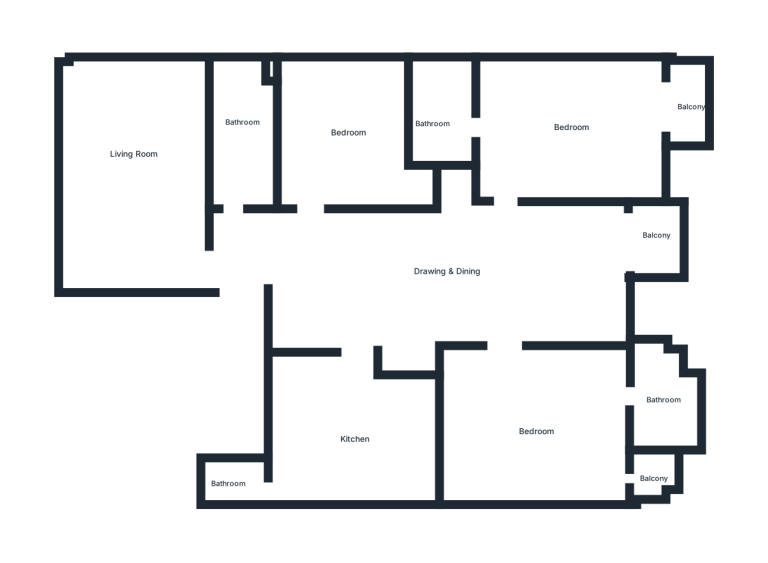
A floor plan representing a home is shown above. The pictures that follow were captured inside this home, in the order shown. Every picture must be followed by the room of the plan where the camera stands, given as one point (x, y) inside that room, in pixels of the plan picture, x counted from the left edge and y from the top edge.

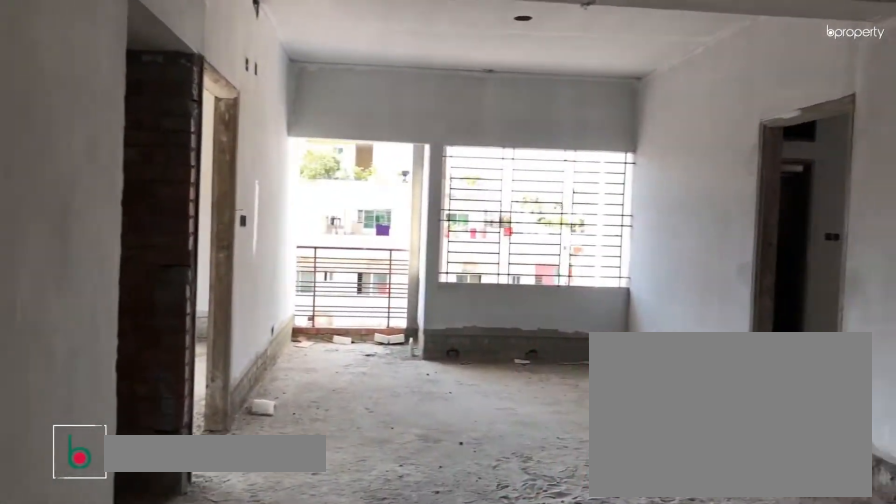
(361, 252)
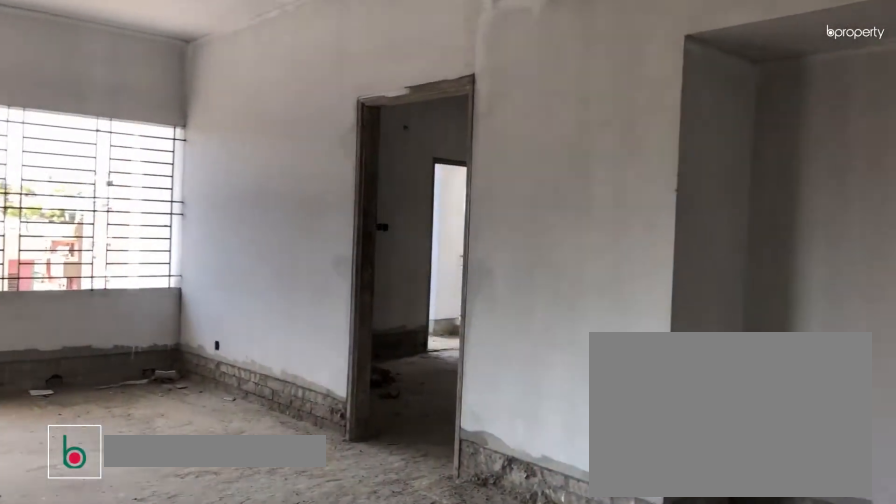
(458, 278)
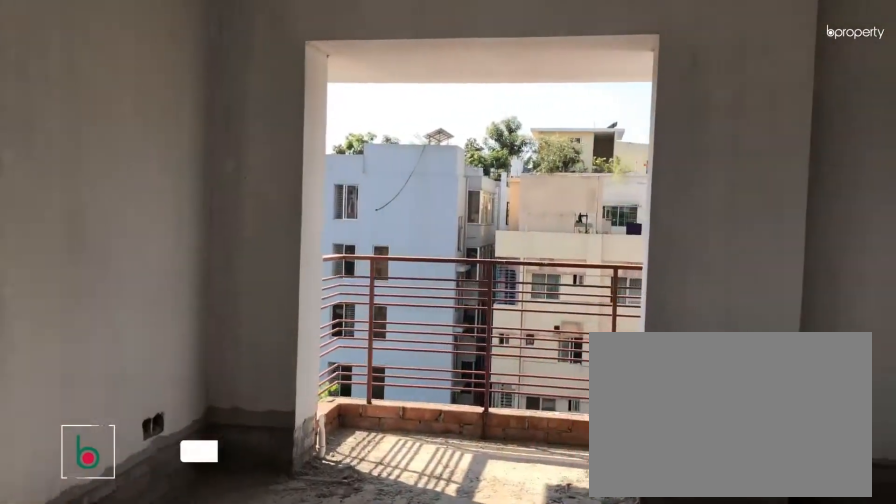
(563, 125)
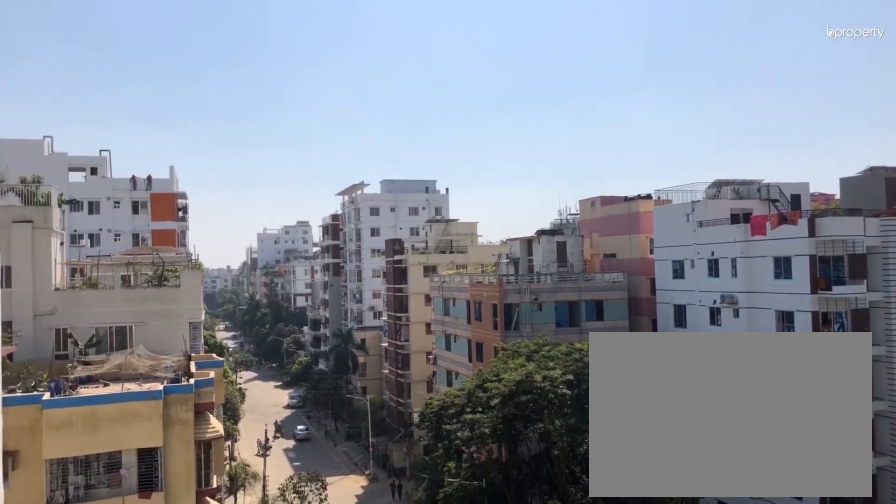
(689, 103)
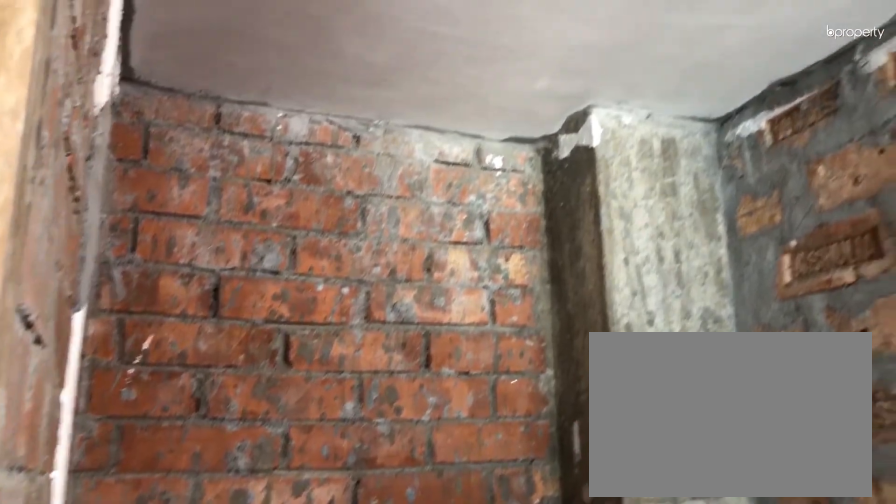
(660, 407)
